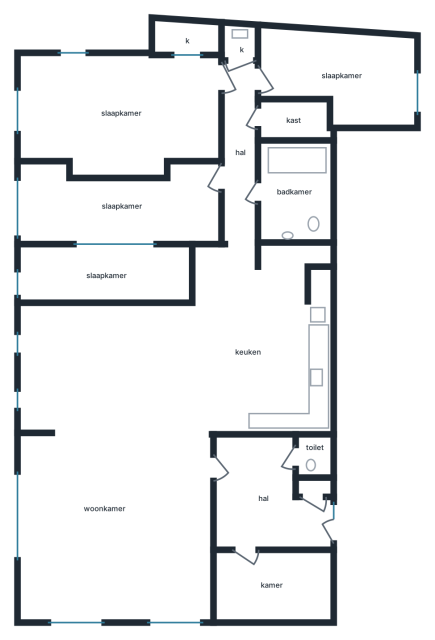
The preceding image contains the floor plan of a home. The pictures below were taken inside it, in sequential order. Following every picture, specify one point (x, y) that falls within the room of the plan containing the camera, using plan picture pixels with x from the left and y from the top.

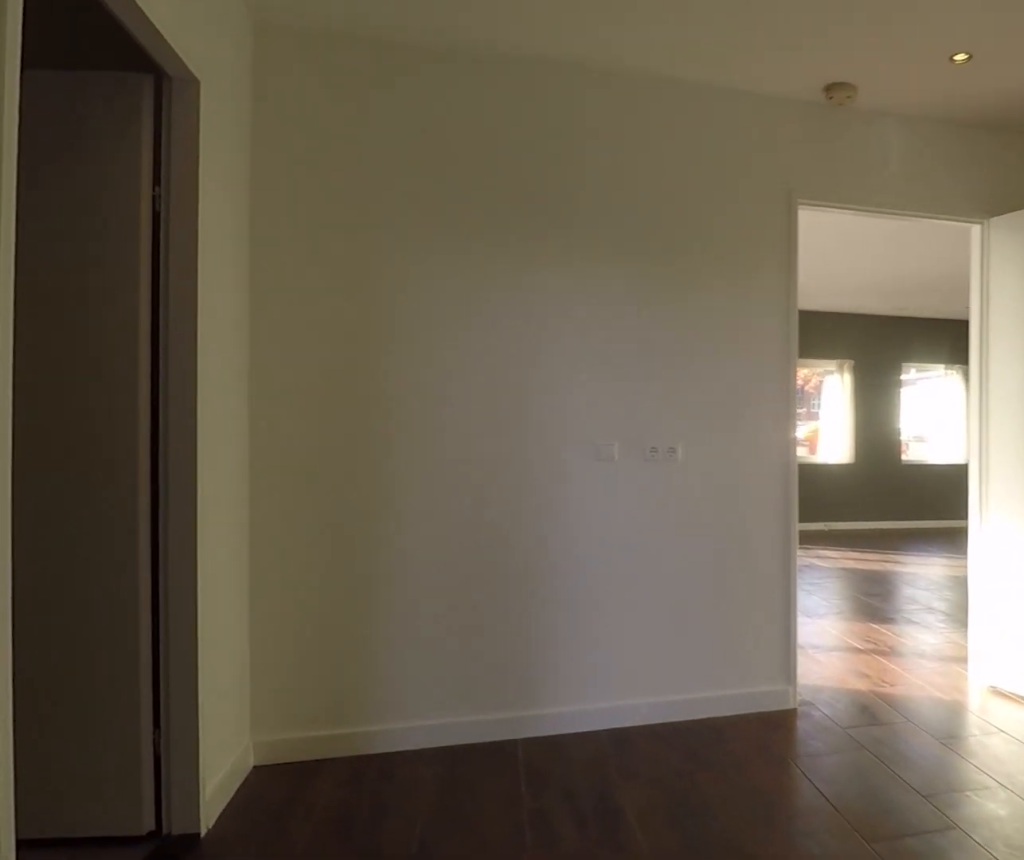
(263, 497)
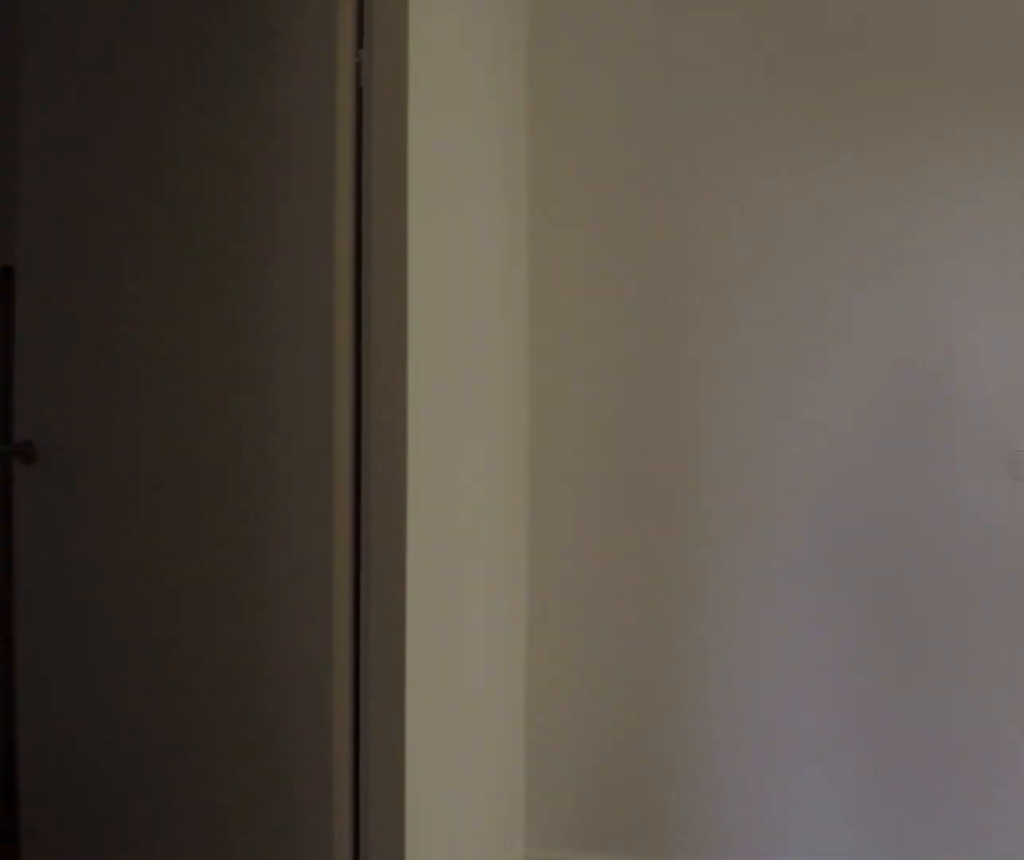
(263, 497)
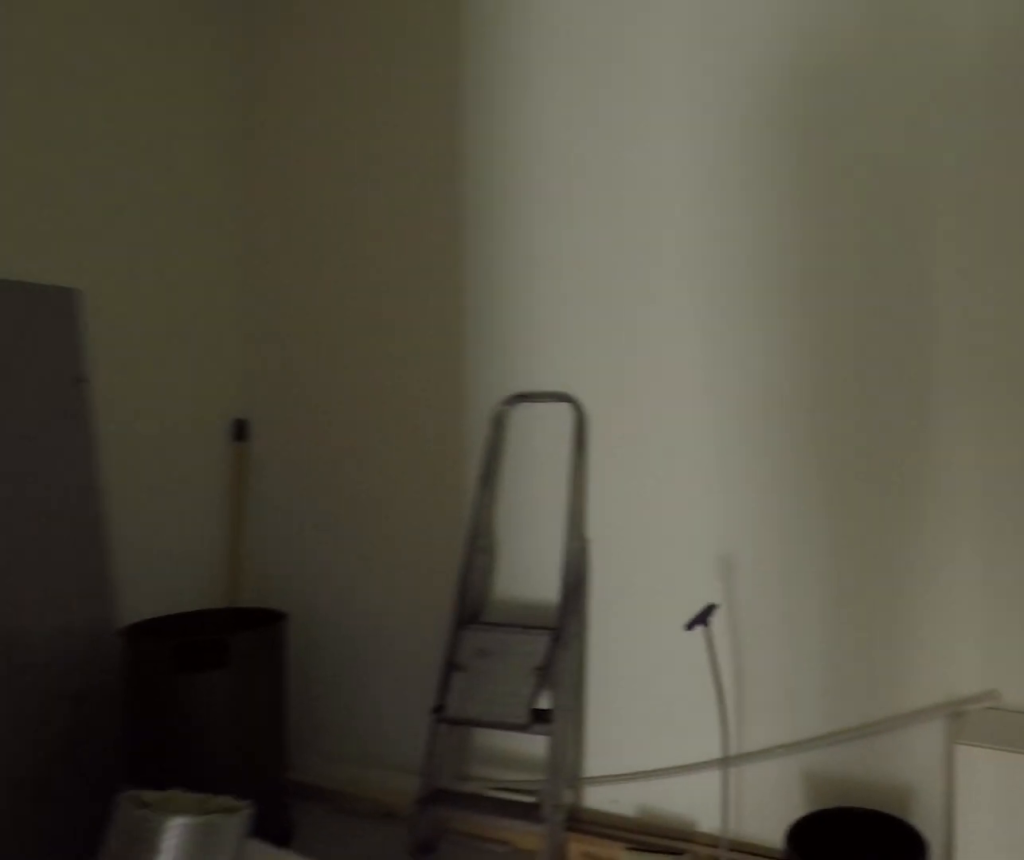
(271, 584)
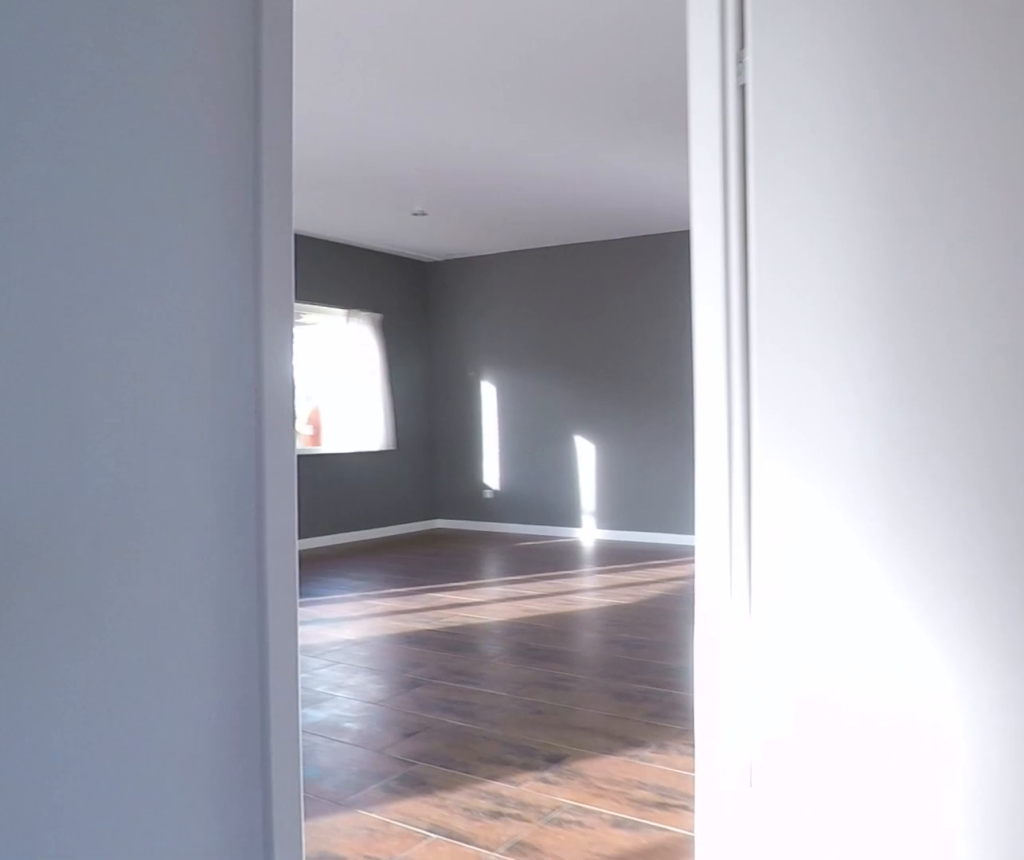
(263, 497)
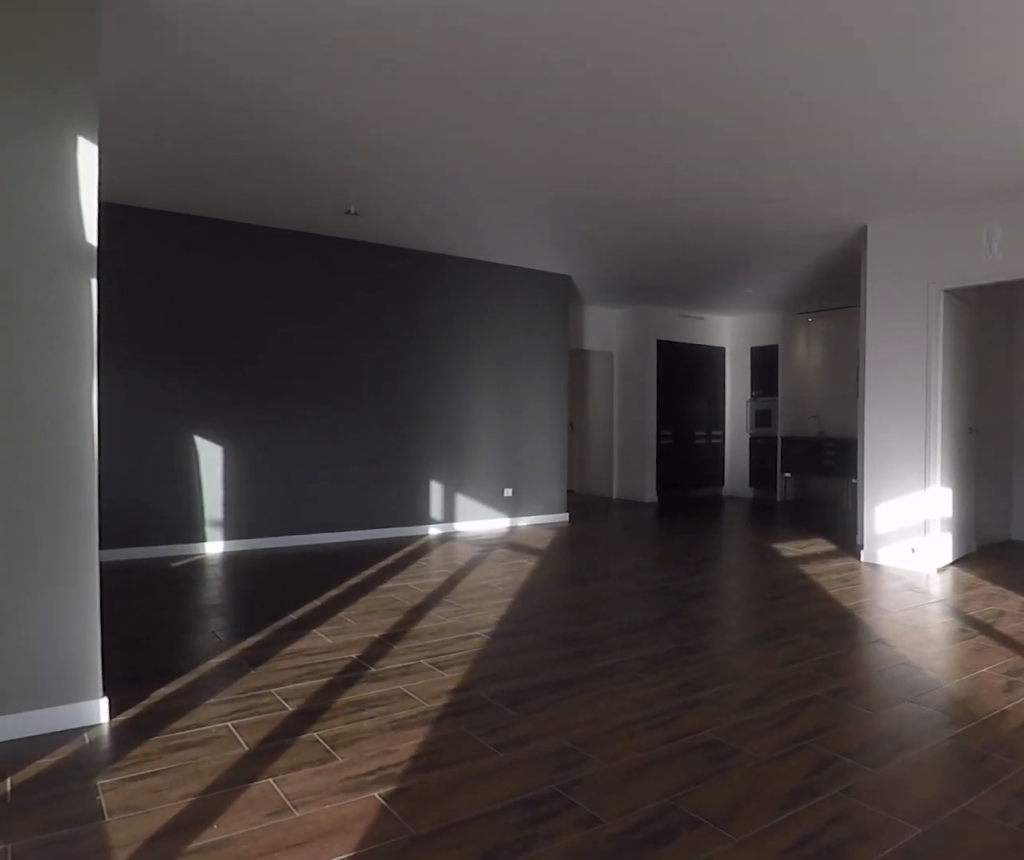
(114, 464)
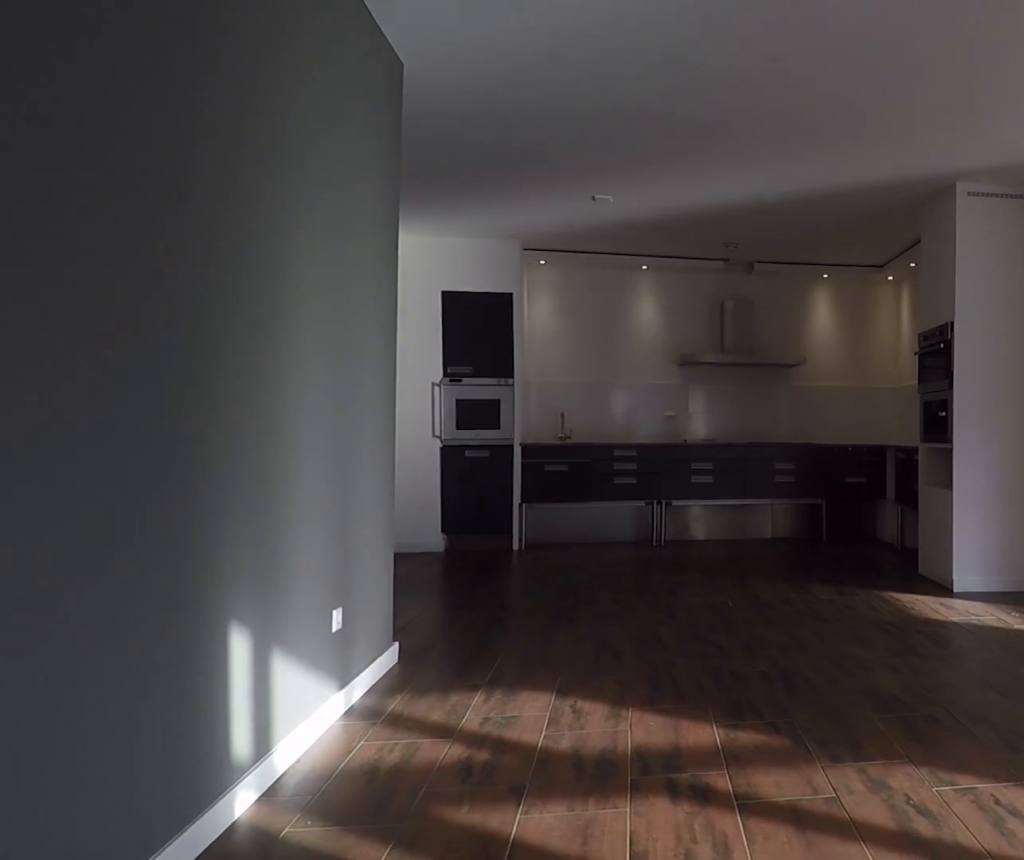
(114, 464)
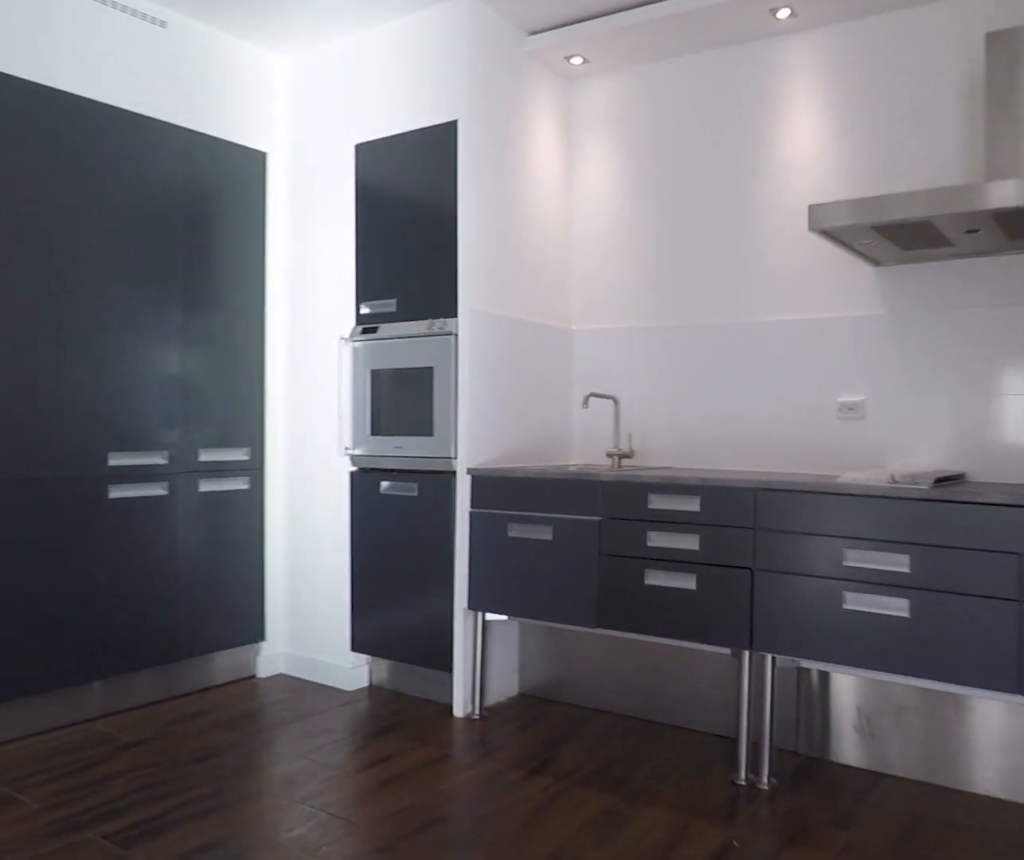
(262, 342)
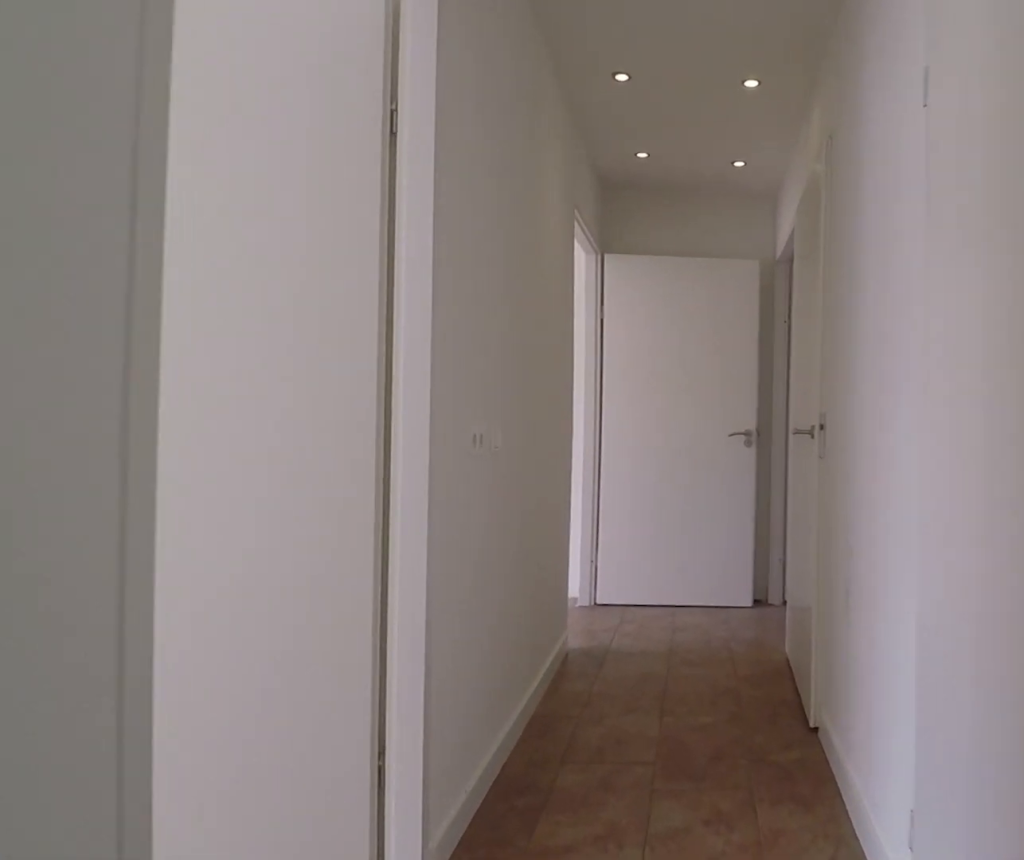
(240, 150)
